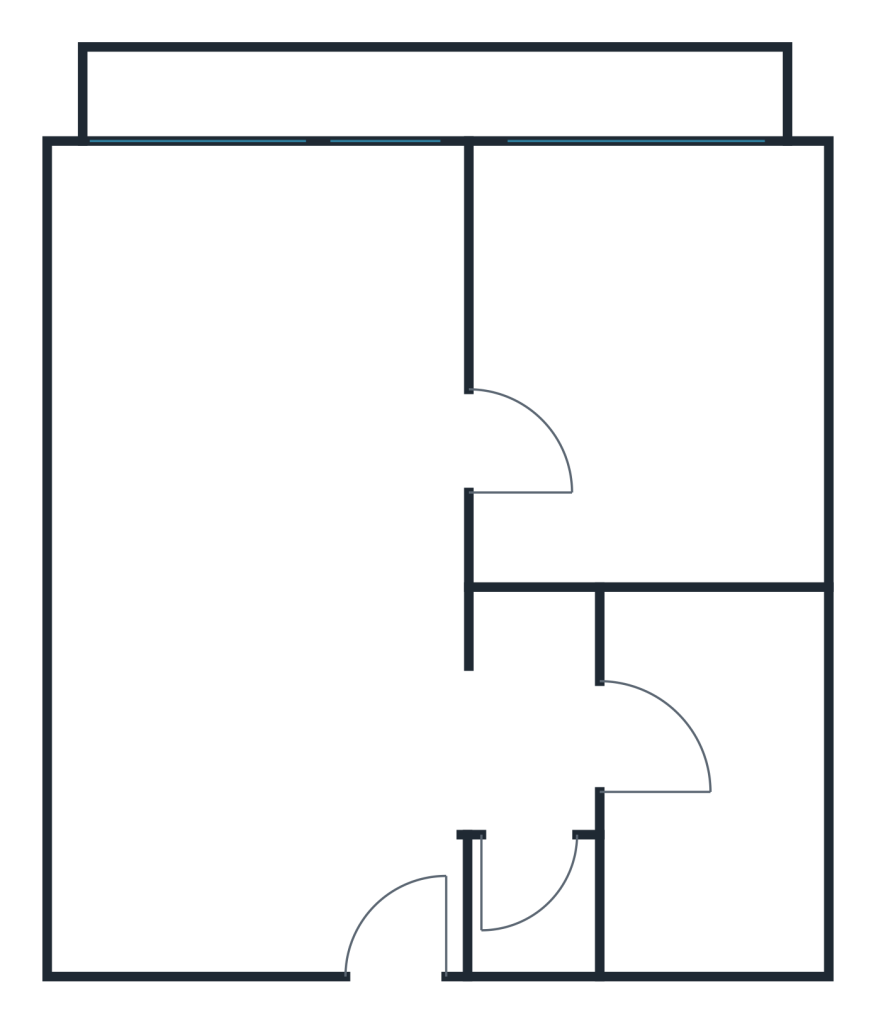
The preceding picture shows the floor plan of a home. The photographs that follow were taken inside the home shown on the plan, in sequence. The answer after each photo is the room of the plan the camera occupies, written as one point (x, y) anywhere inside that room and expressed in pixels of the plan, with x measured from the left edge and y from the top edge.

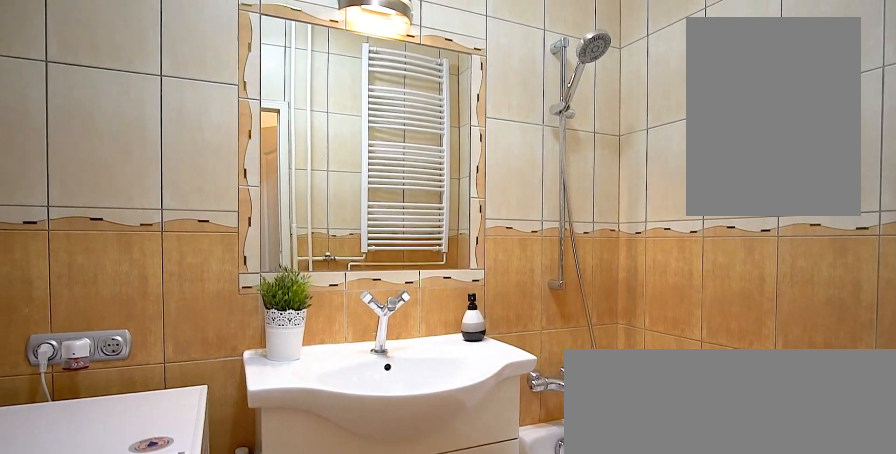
(692, 764)
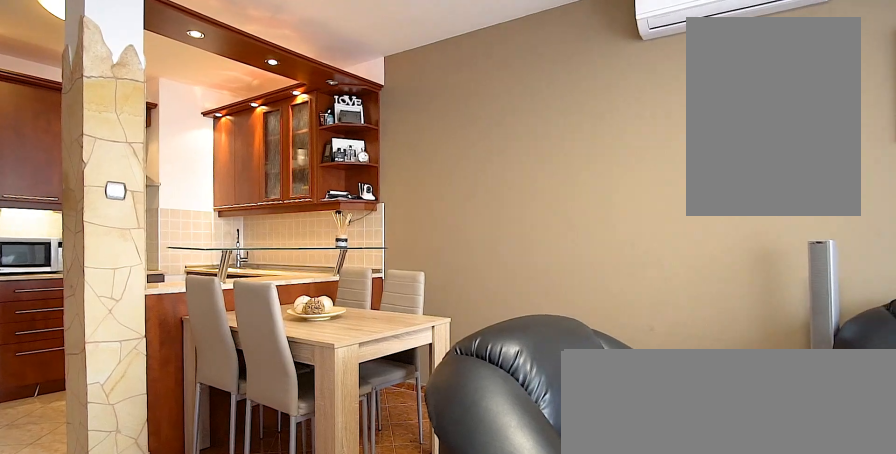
(274, 413)
